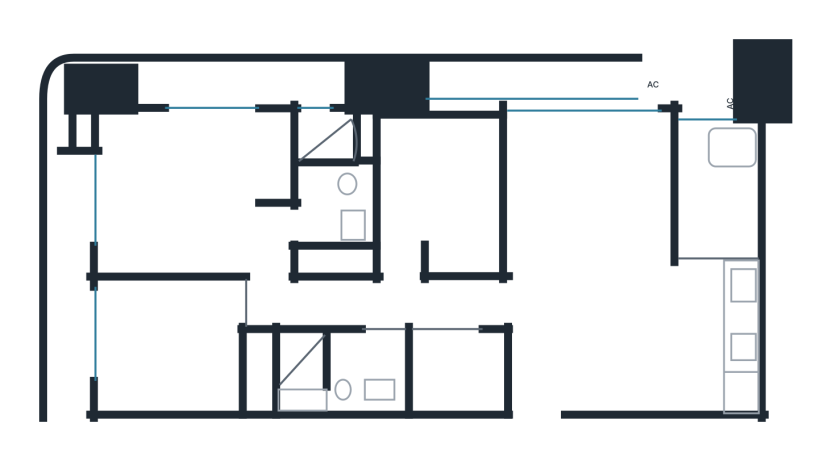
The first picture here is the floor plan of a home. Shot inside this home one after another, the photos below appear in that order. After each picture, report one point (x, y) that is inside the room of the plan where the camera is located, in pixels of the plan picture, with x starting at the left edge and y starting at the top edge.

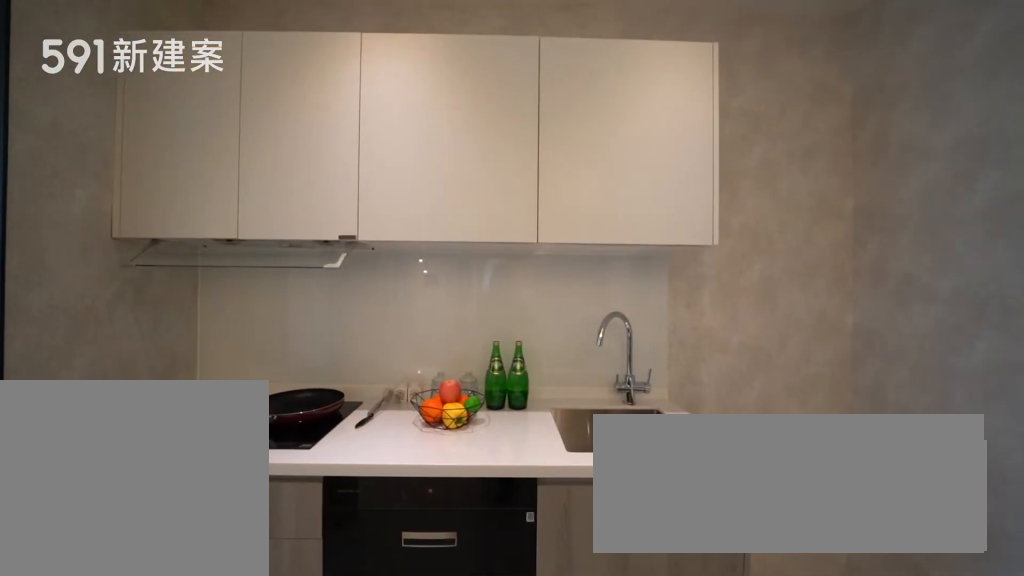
(720, 341)
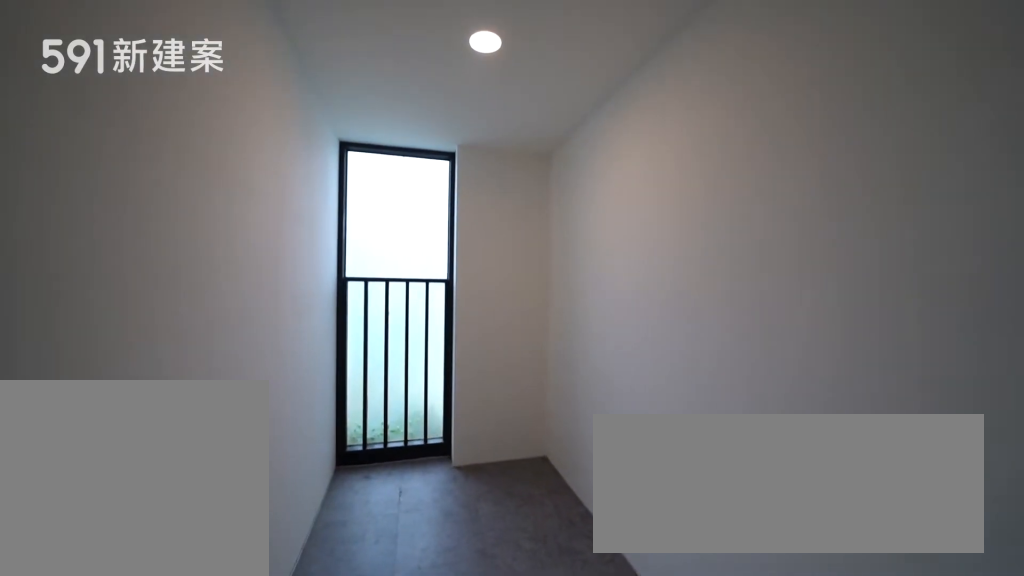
(720, 183)
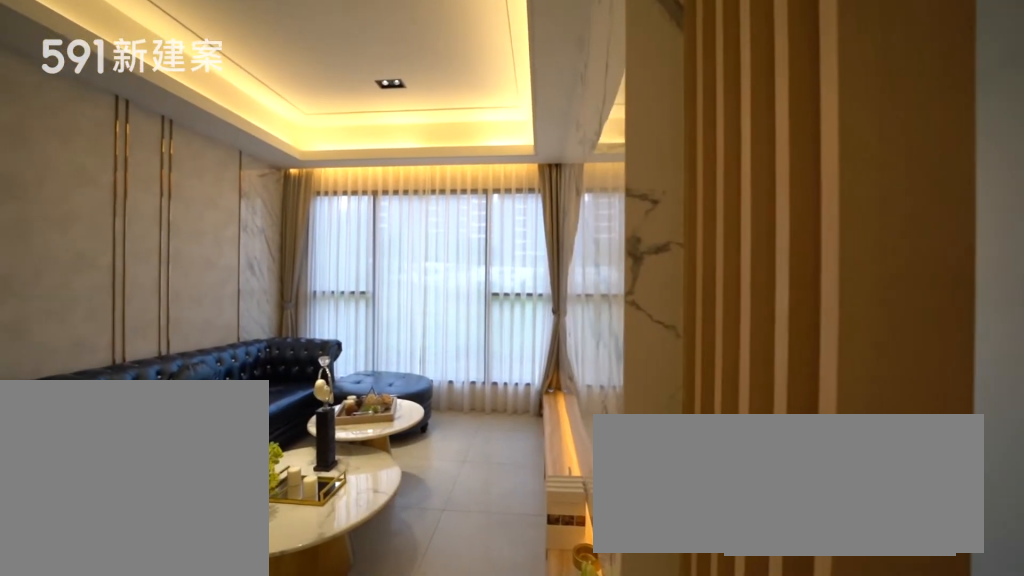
(587, 194)
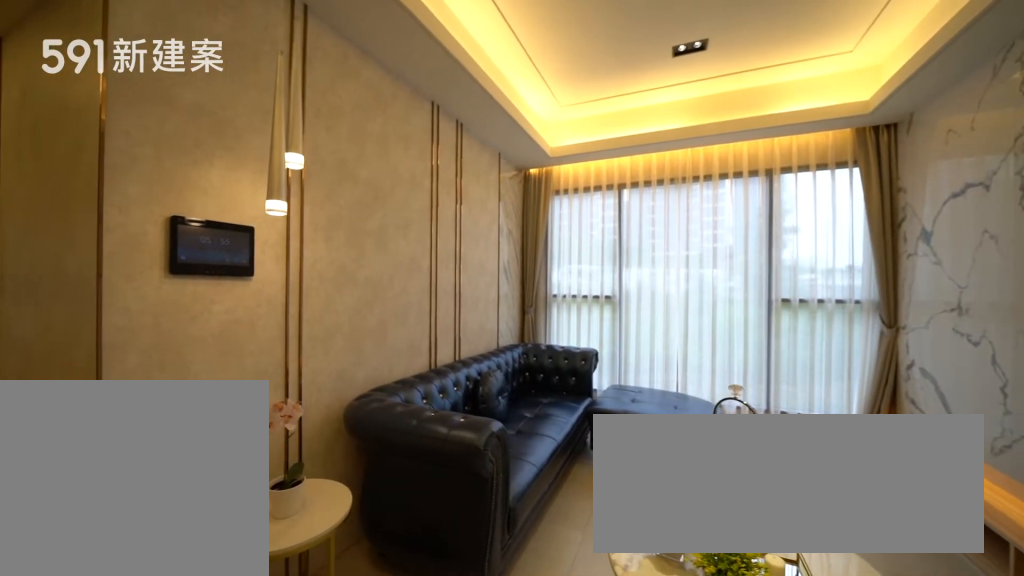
(587, 194)
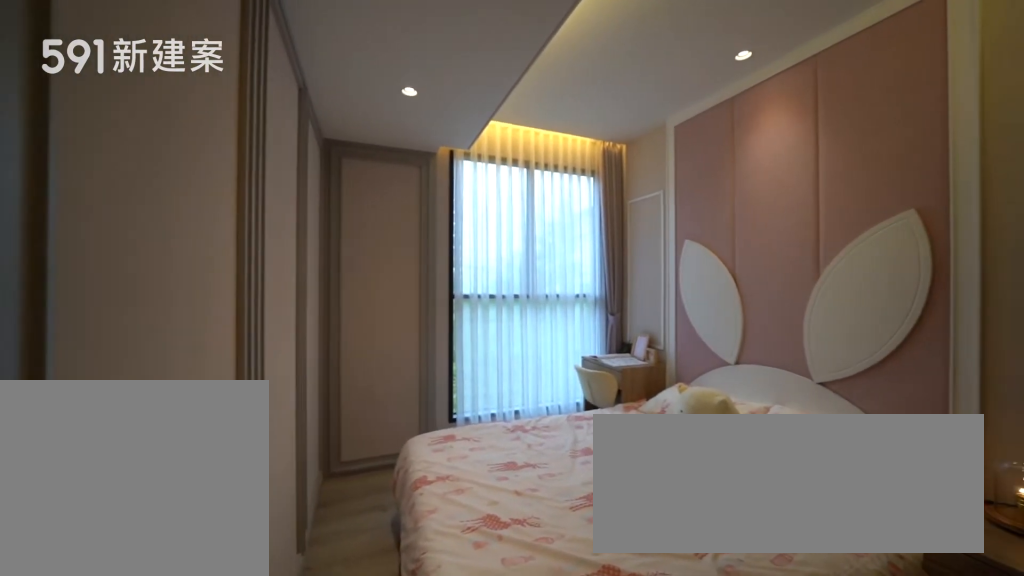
(445, 190)
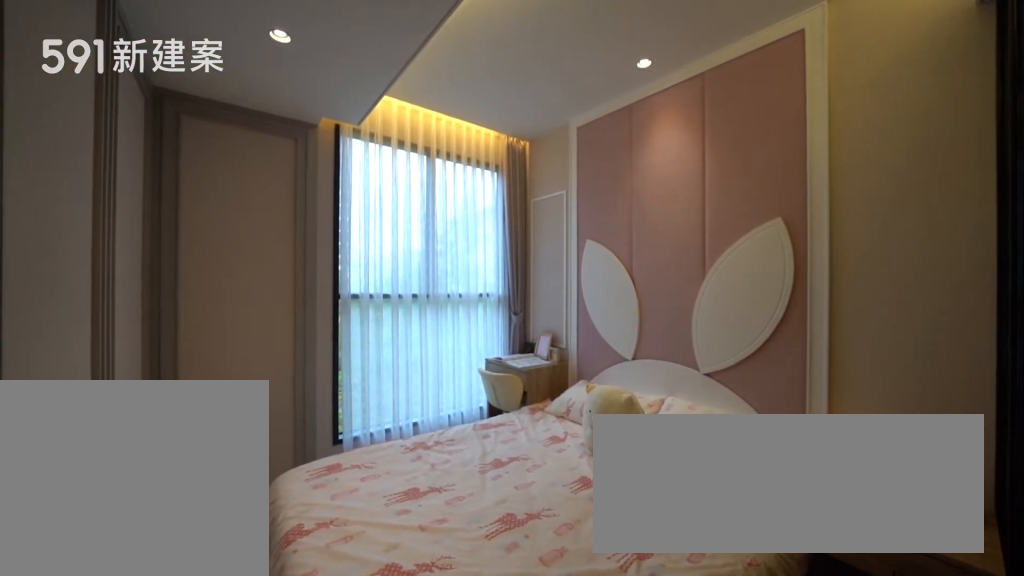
(445, 190)
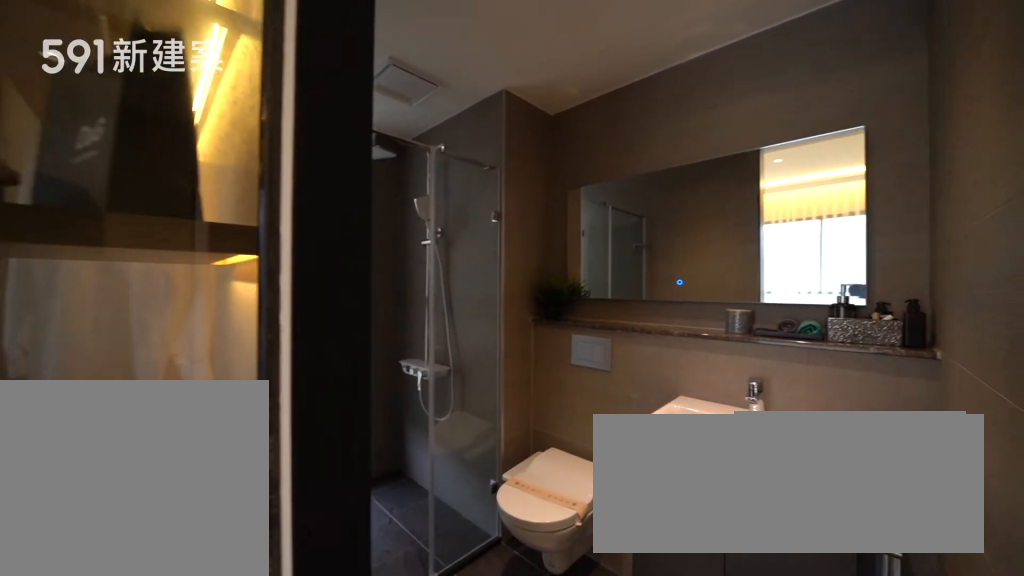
(341, 171)
